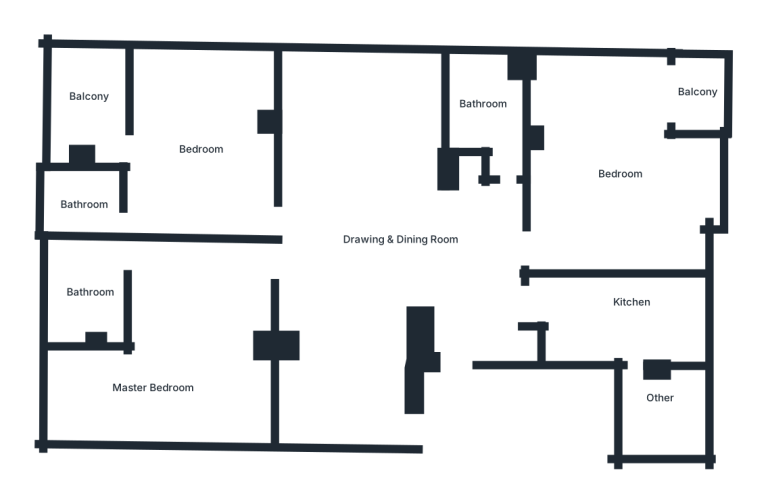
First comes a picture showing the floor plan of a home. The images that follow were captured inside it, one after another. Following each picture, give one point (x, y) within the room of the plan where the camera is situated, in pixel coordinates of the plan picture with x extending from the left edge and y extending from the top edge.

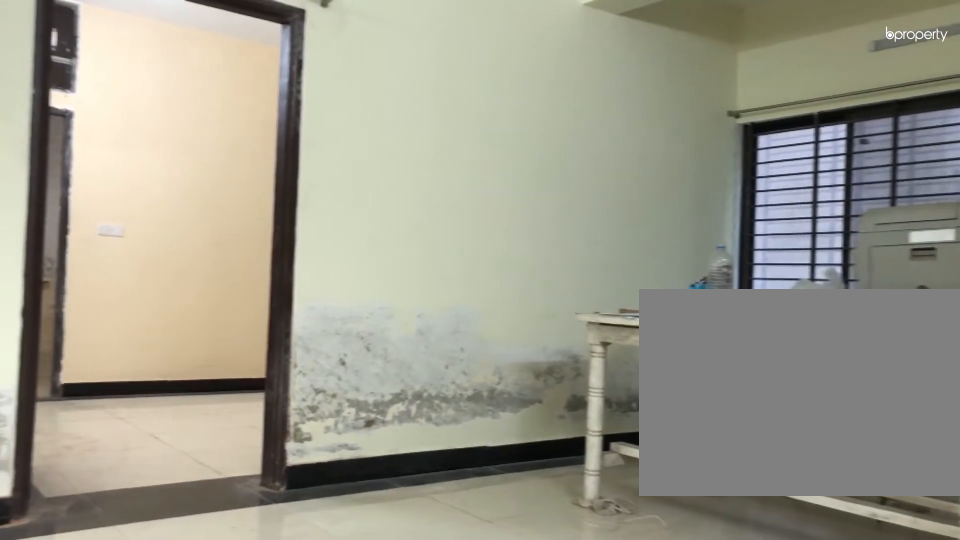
(419, 252)
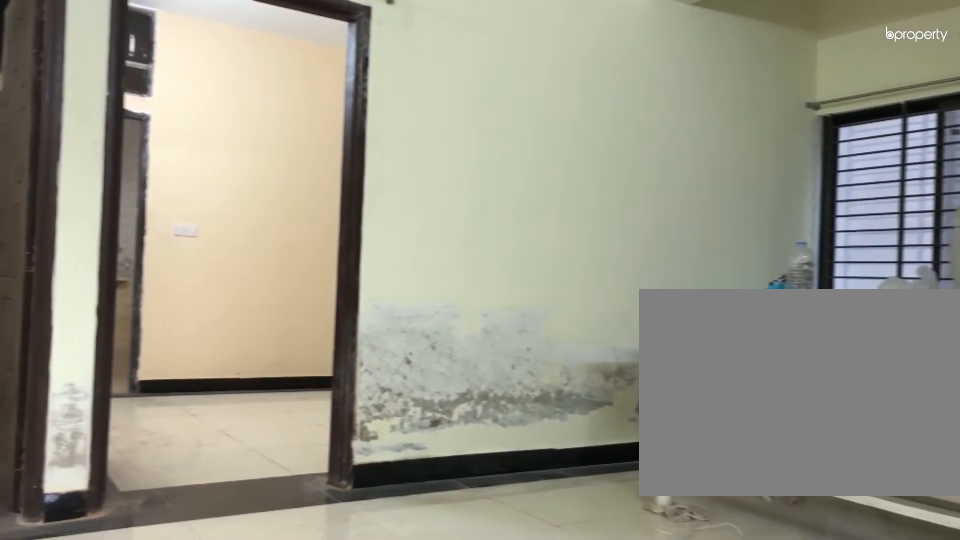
(419, 252)
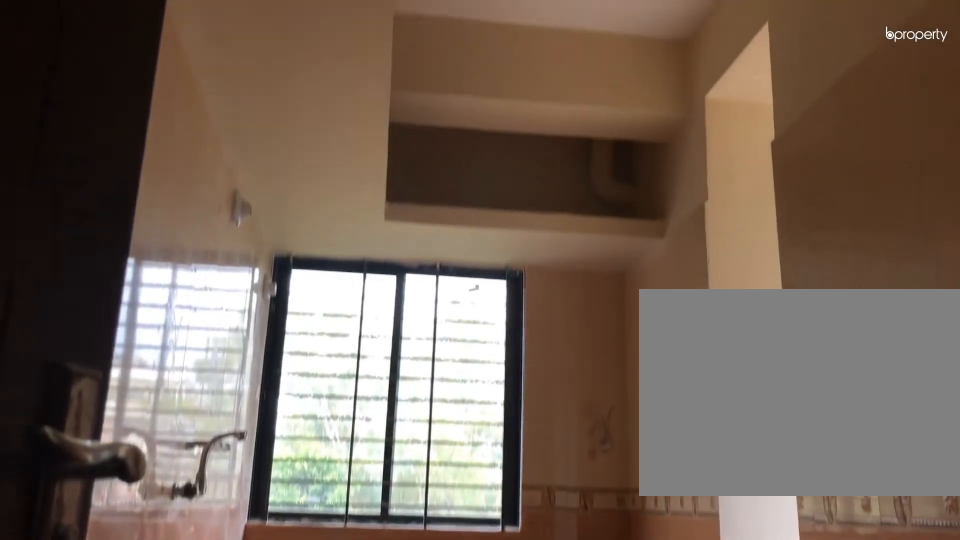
(634, 312)
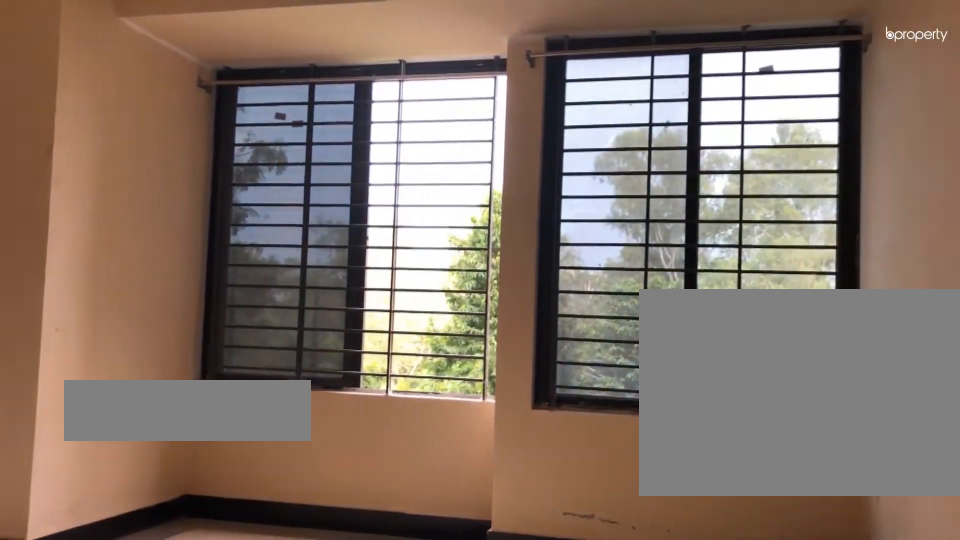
(609, 169)
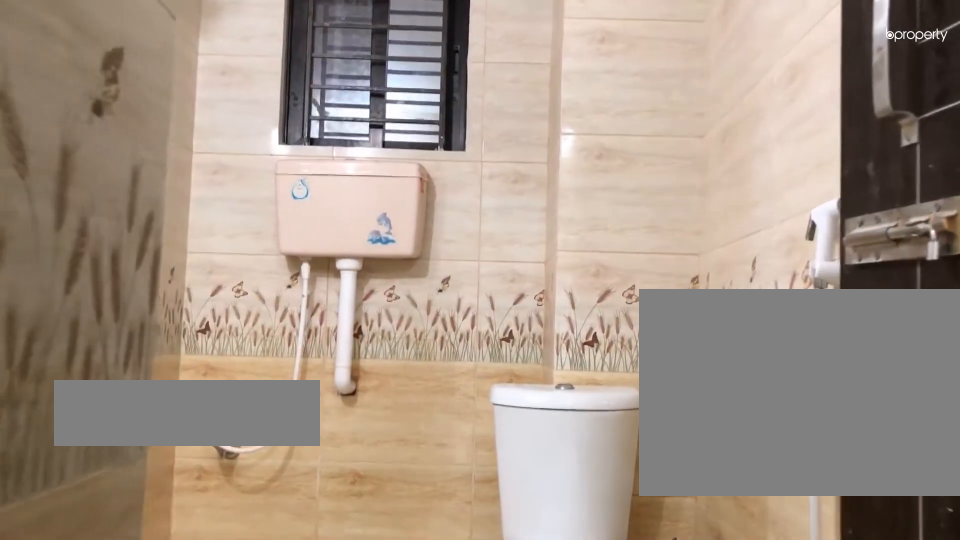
(494, 101)
